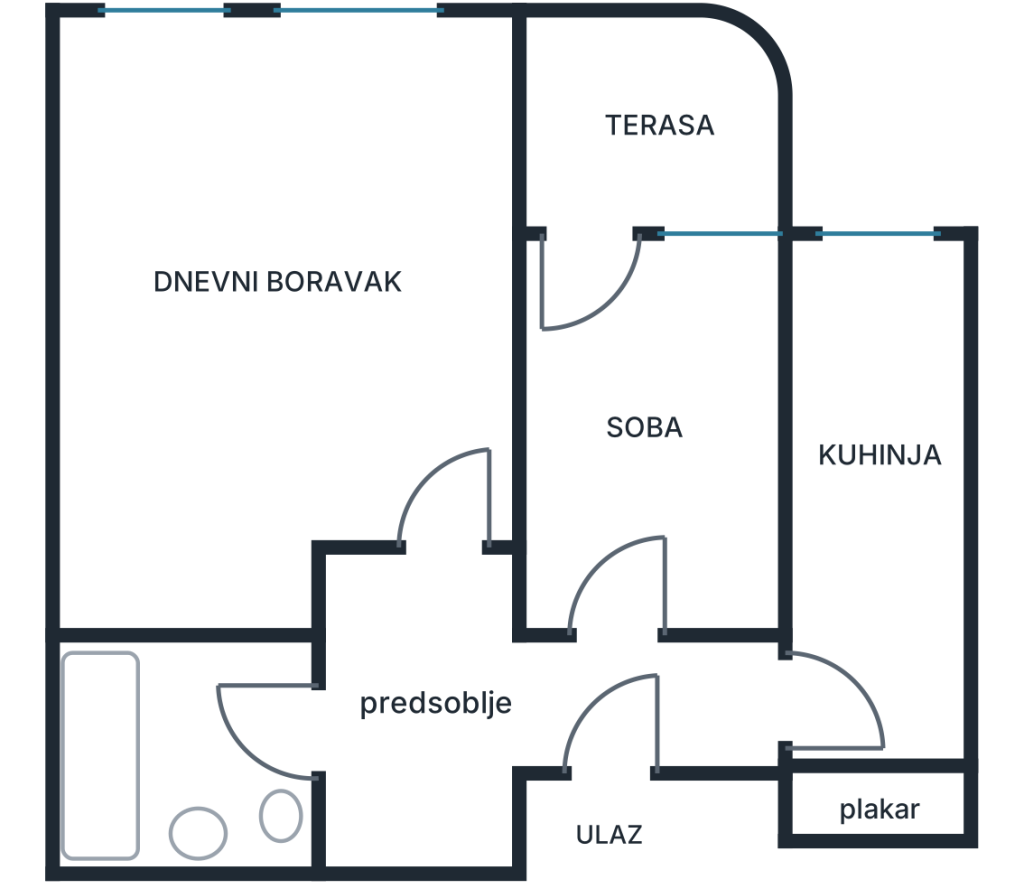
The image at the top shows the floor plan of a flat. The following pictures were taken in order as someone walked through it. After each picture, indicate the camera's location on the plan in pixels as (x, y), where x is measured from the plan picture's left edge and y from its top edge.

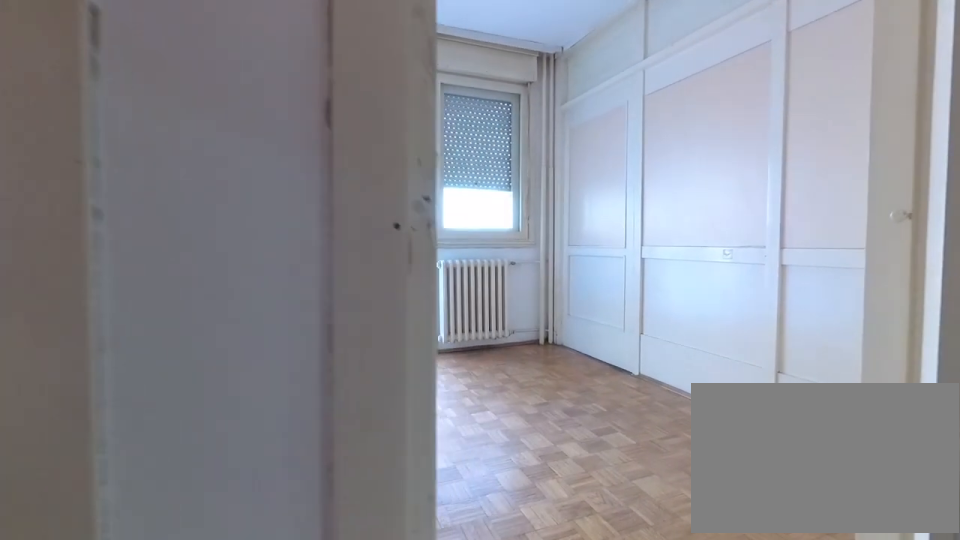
(587, 674)
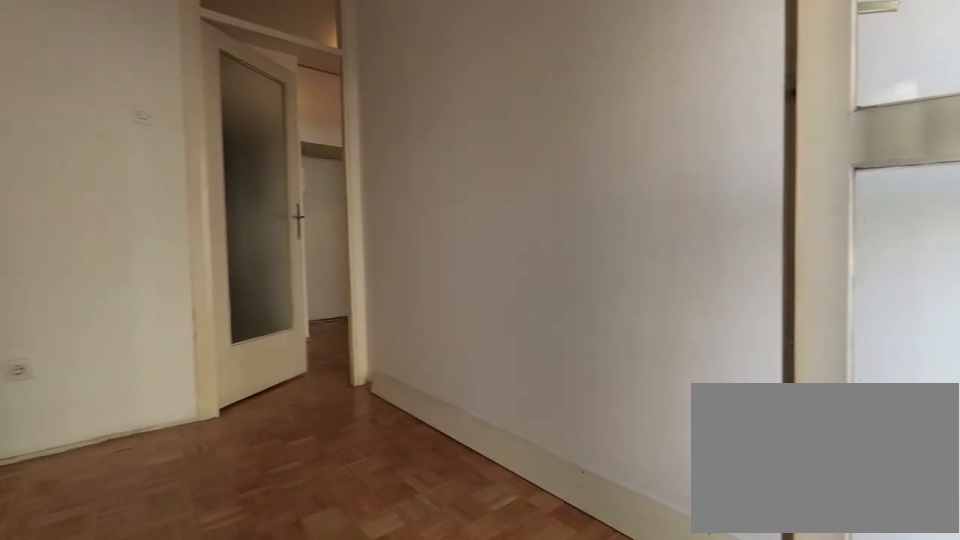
(641, 258)
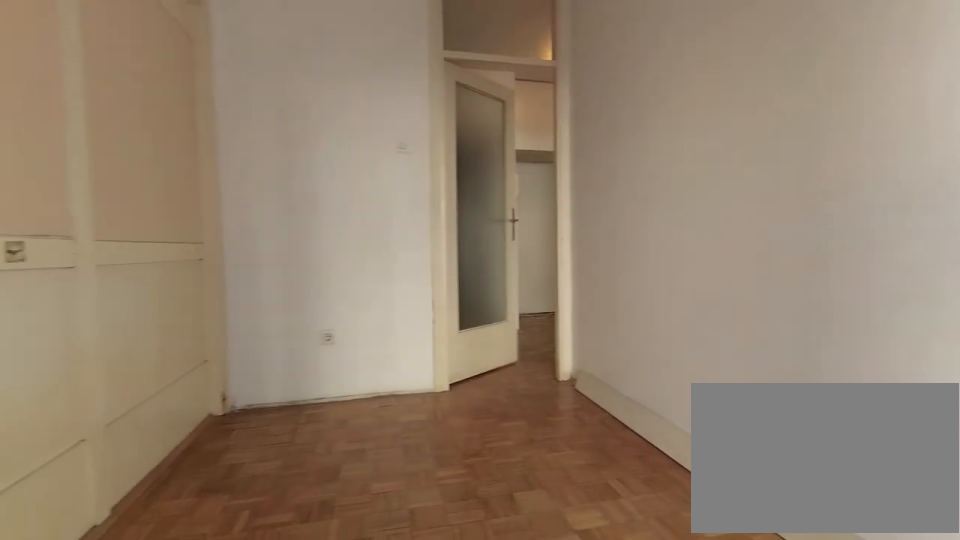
(631, 248)
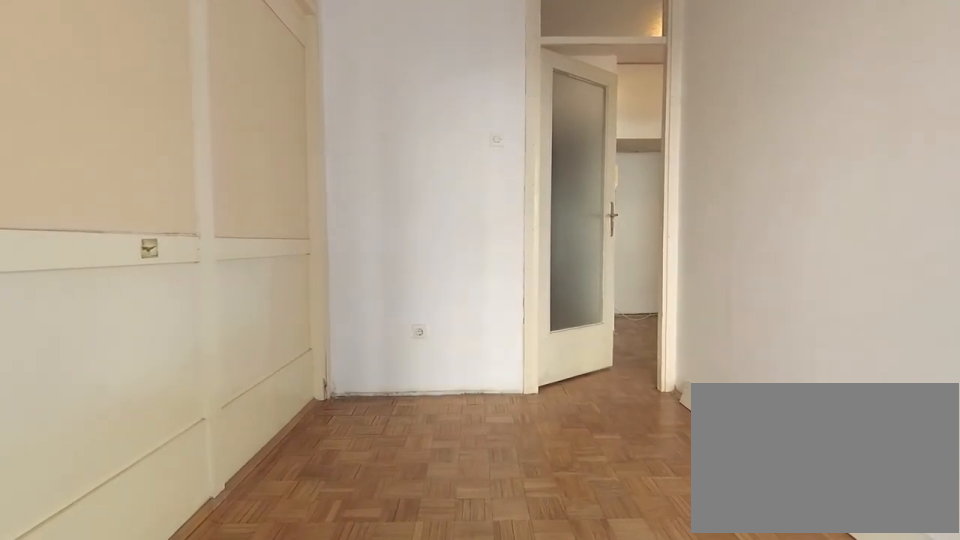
(608, 243)
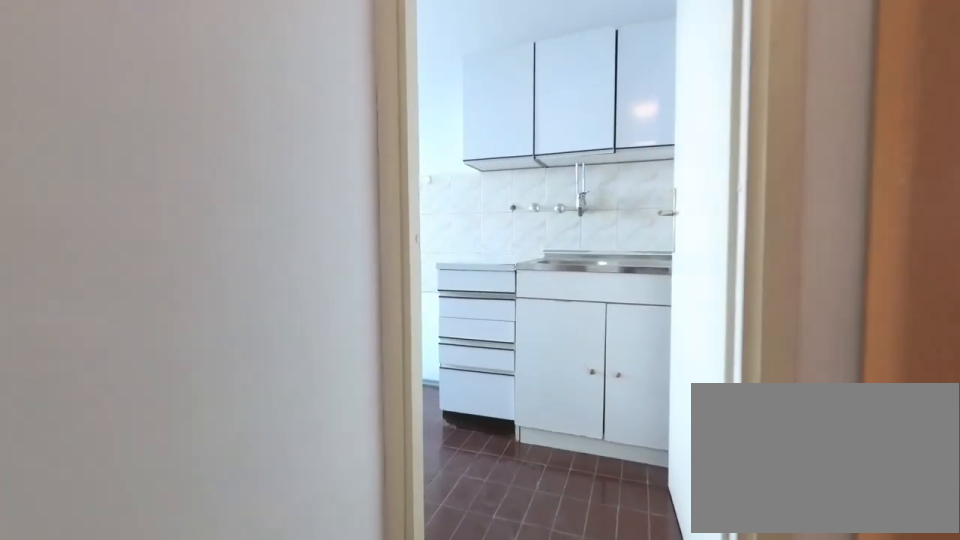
(679, 715)
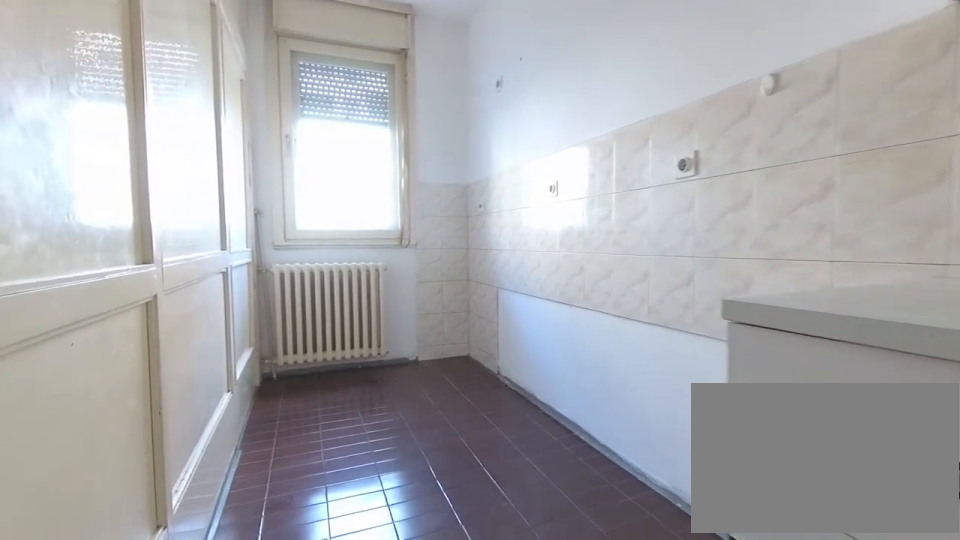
(875, 676)
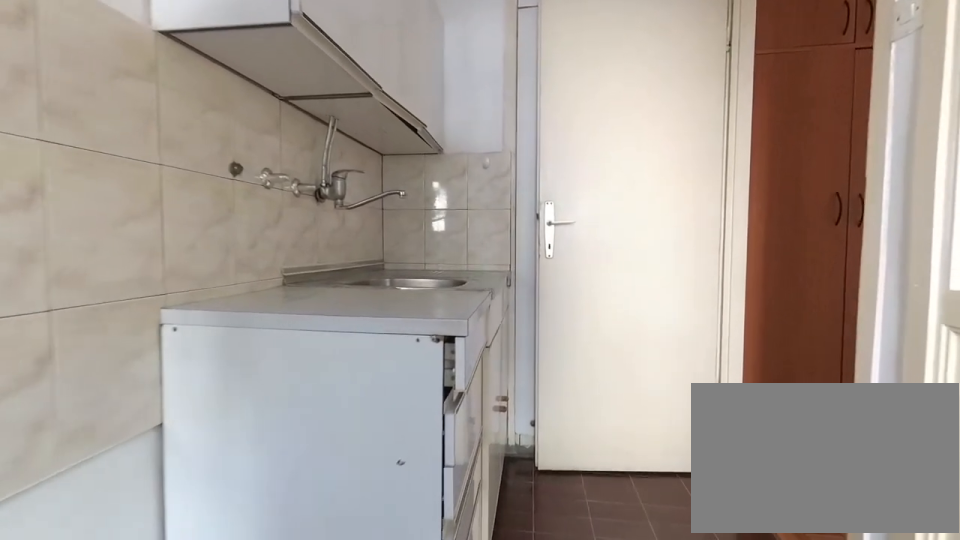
(873, 482)
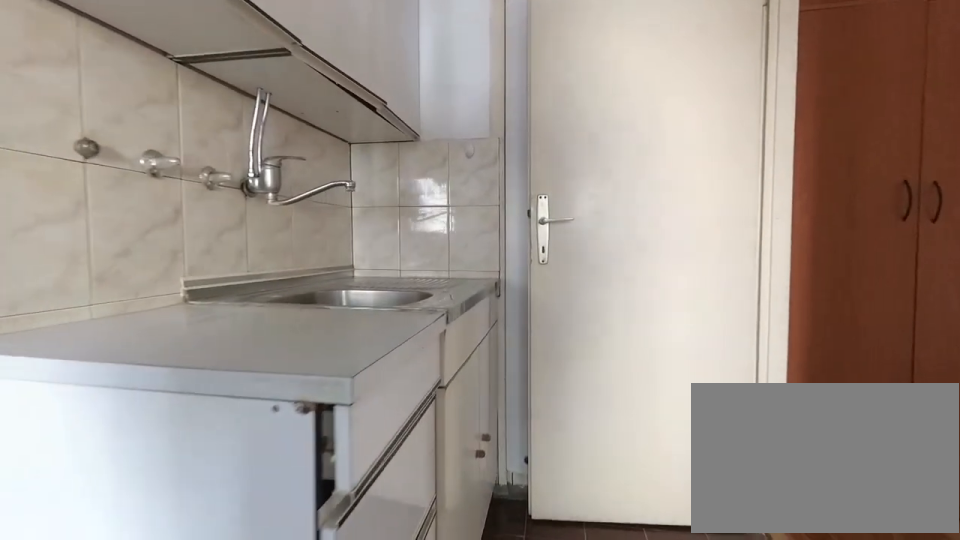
(873, 530)
